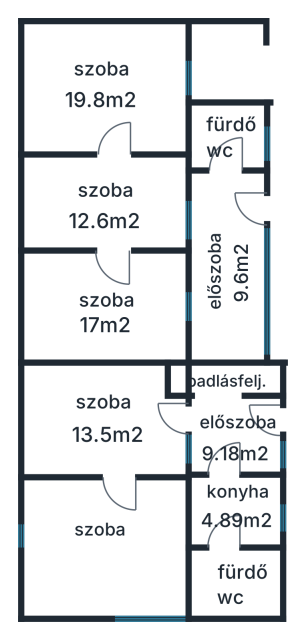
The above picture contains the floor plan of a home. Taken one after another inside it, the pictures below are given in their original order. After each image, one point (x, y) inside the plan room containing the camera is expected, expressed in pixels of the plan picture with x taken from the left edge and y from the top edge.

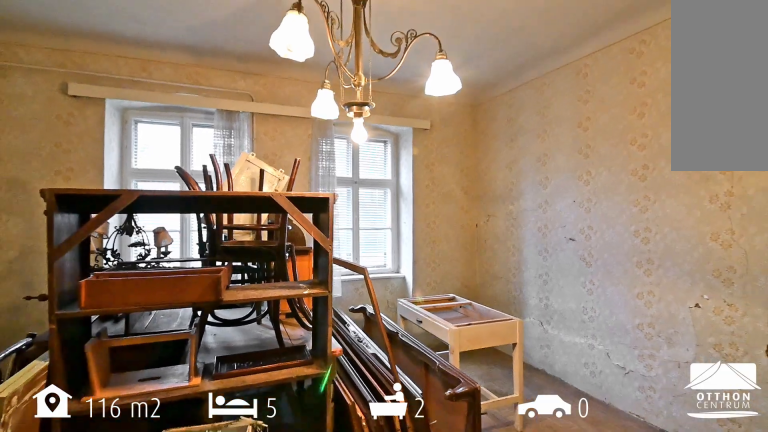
(109, 552)
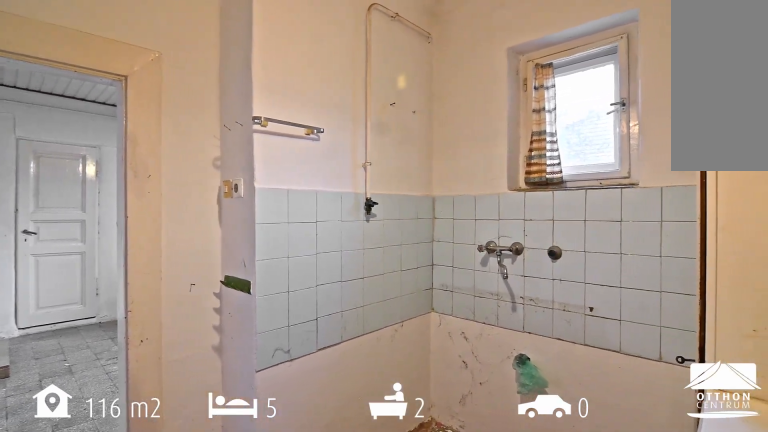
(243, 515)
